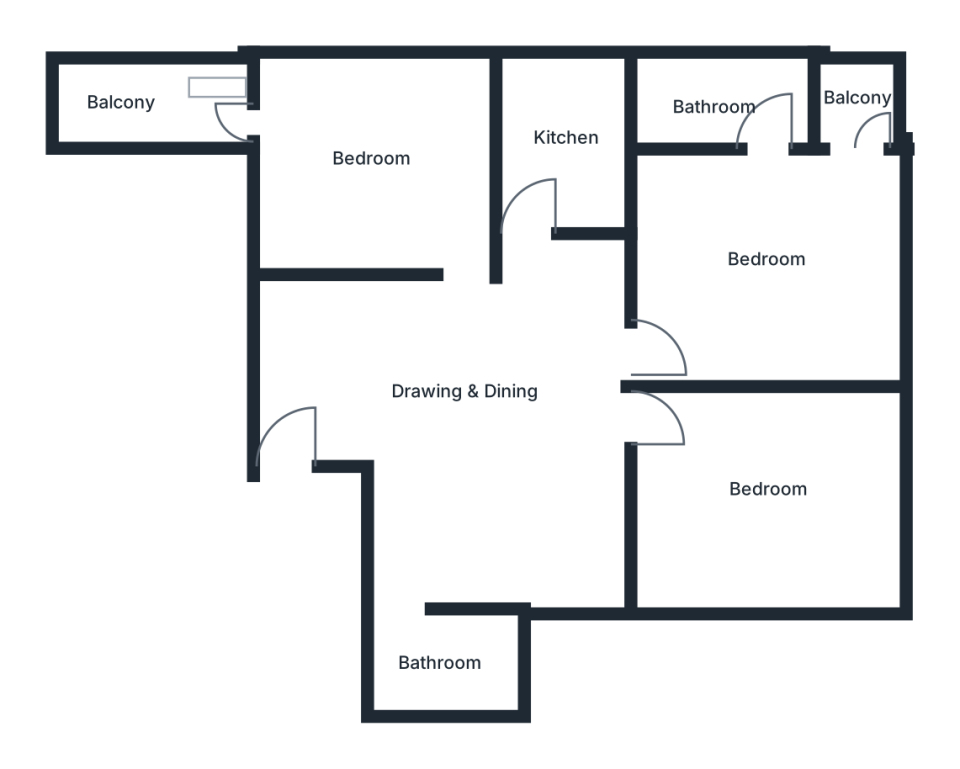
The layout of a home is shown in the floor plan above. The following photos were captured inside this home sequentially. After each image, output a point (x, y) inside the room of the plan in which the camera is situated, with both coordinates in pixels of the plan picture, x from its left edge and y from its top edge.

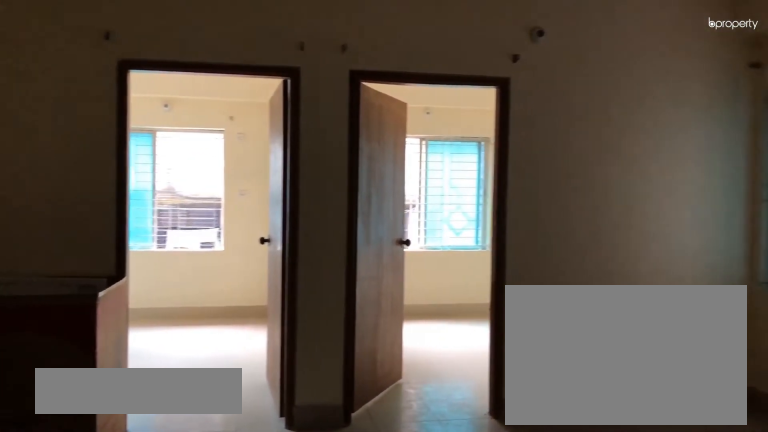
(463, 392)
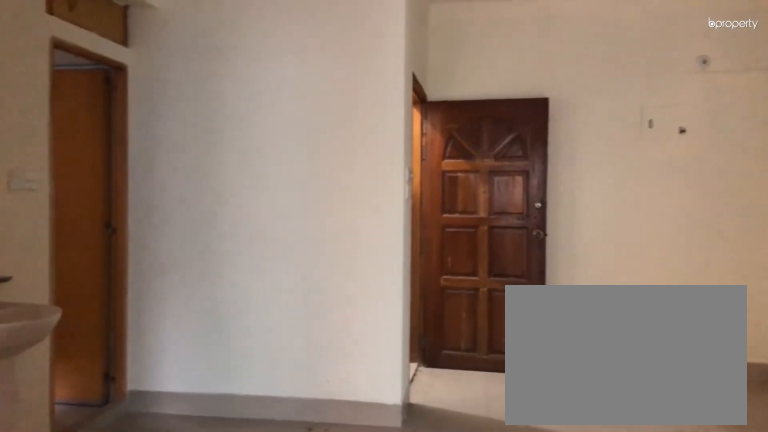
(462, 392)
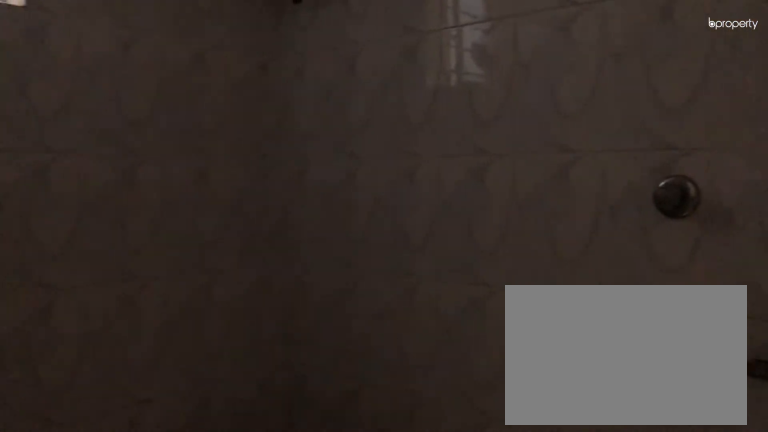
(441, 663)
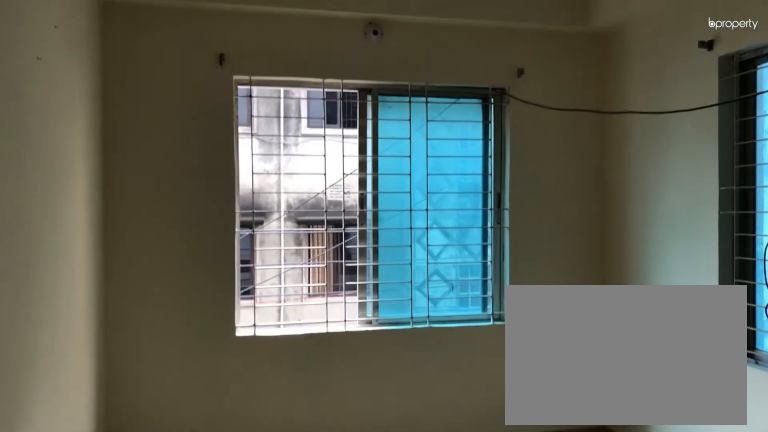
(771, 491)
